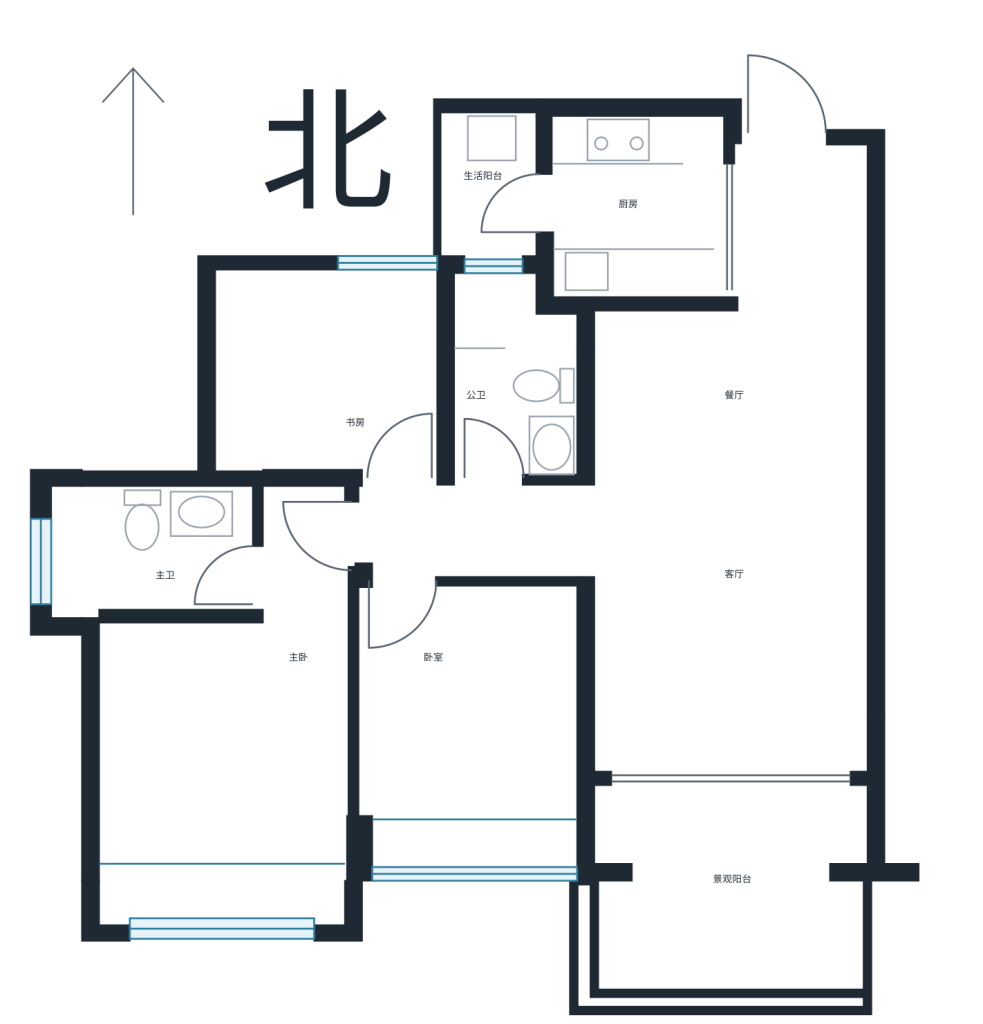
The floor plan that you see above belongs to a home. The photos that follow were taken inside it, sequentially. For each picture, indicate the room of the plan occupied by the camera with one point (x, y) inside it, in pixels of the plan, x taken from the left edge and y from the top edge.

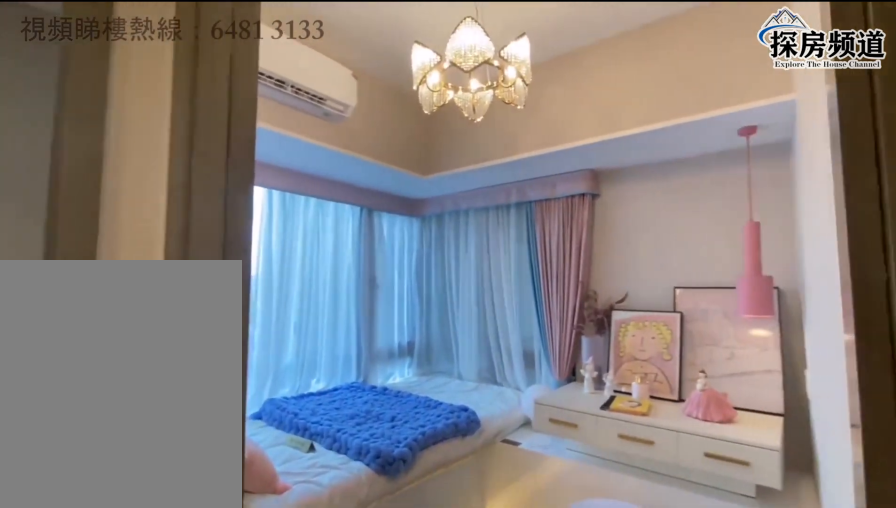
(346, 407)
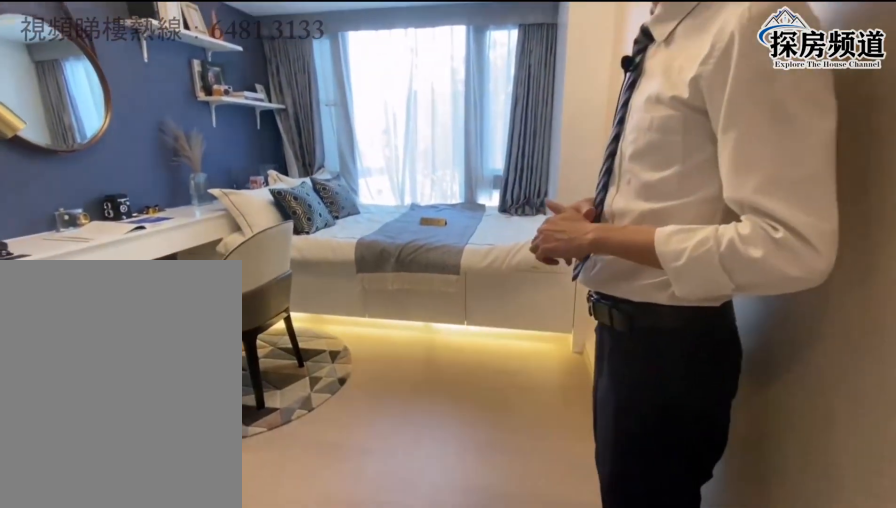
(479, 699)
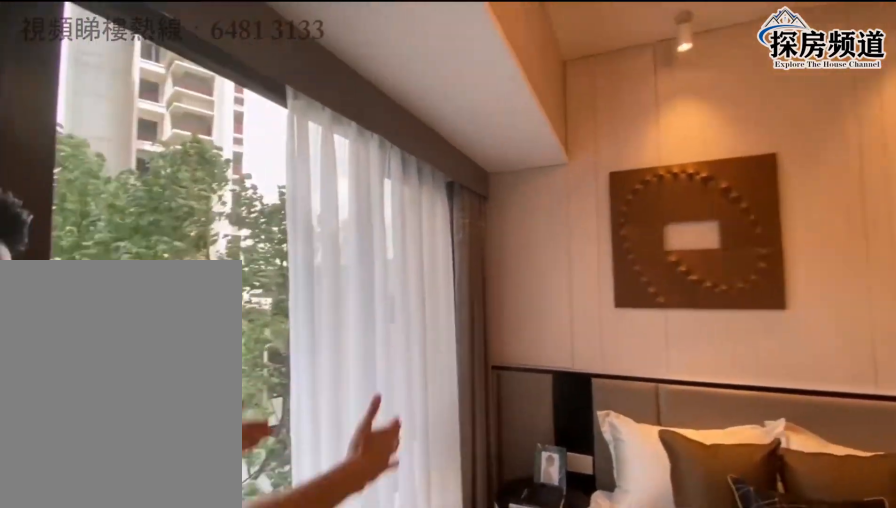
(202, 778)
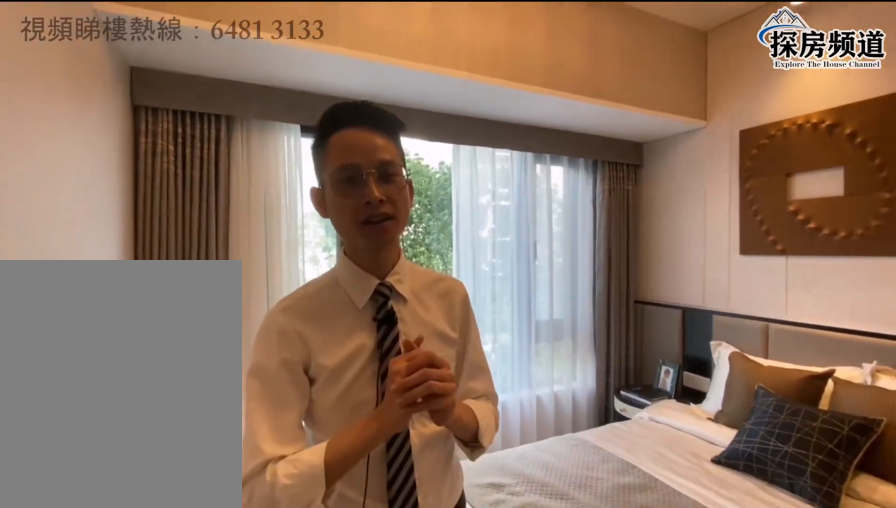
(202, 780)
